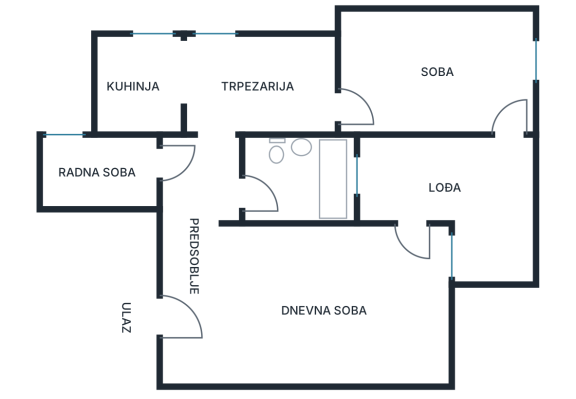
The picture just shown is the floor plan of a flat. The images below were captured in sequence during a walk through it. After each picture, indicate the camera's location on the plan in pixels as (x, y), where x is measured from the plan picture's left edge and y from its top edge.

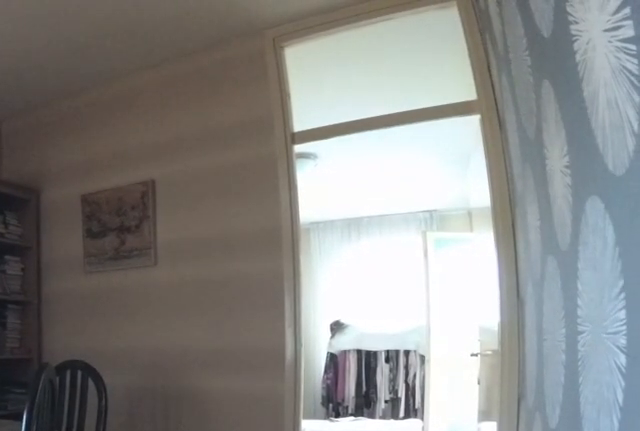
(199, 123)
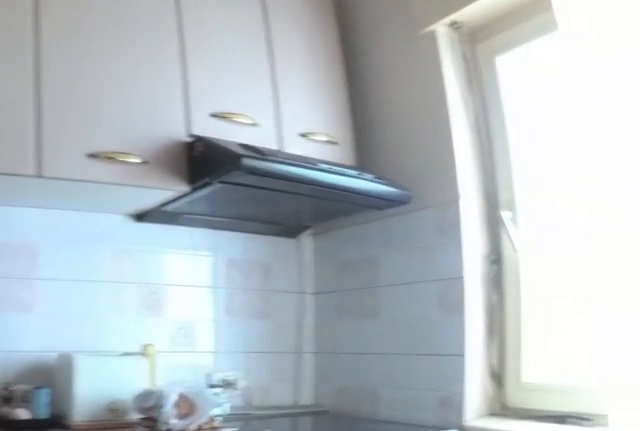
(168, 97)
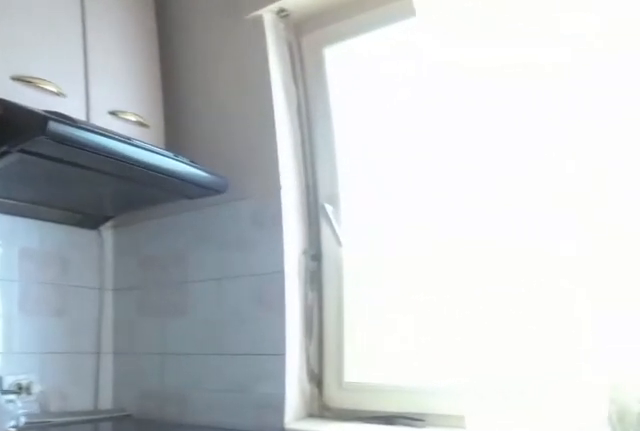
(167, 94)
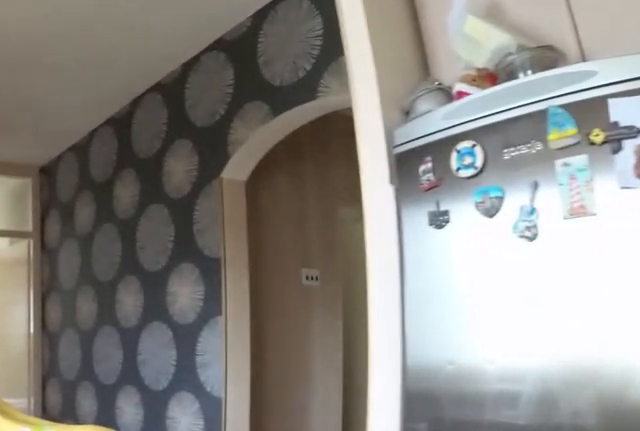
(123, 70)
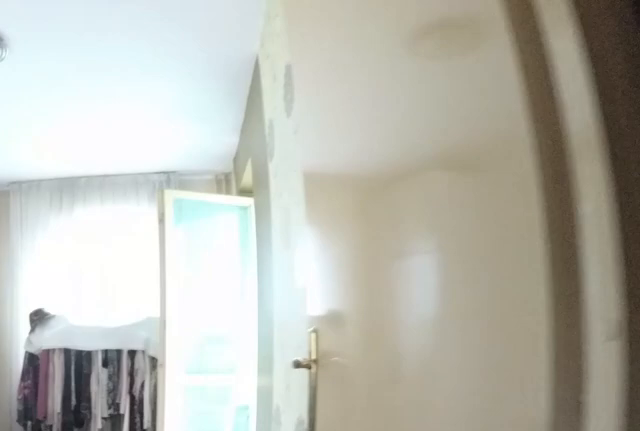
(310, 95)
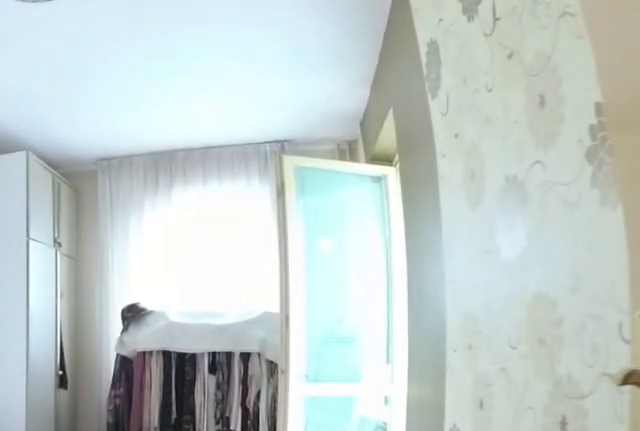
(325, 100)
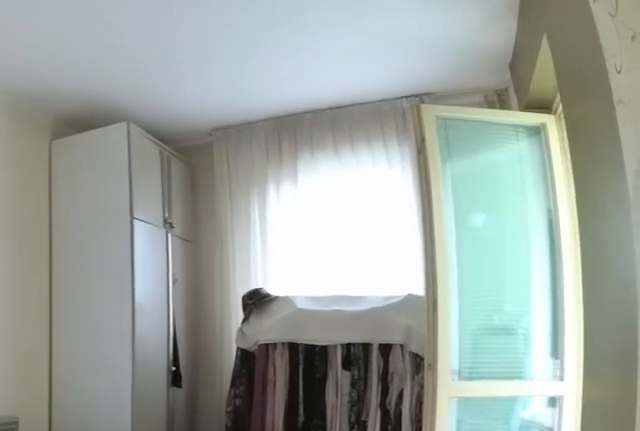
(363, 103)
